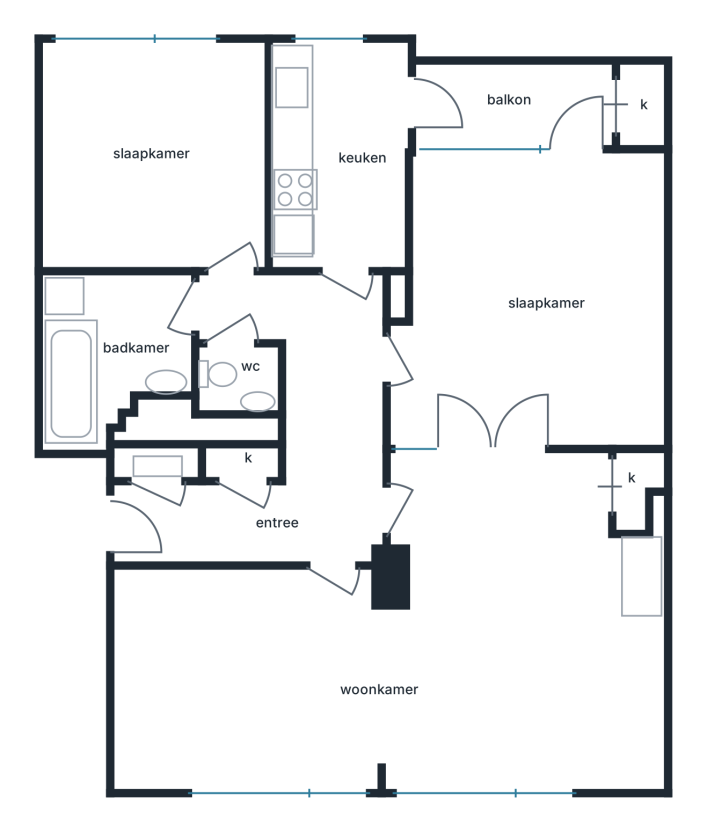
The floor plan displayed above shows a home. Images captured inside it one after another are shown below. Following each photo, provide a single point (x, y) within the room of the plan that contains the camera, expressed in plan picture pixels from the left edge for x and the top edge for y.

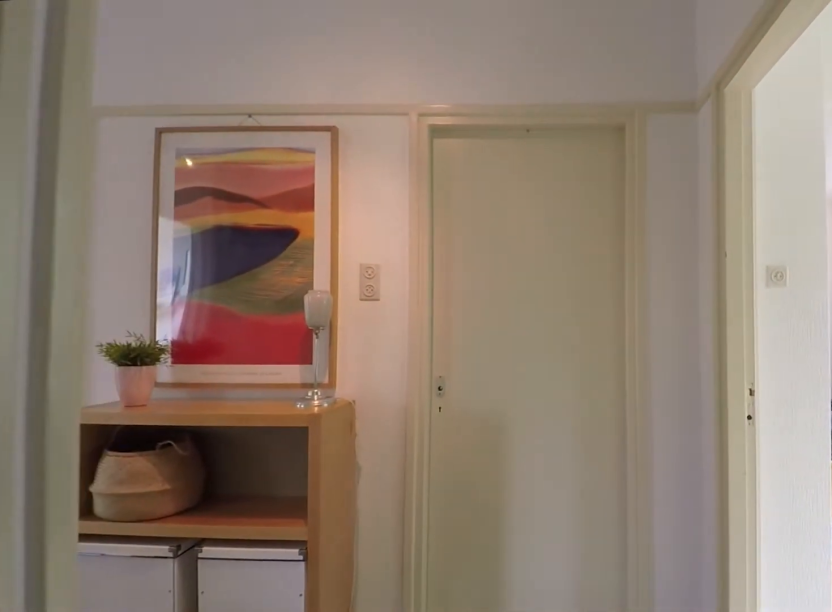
(294, 431)
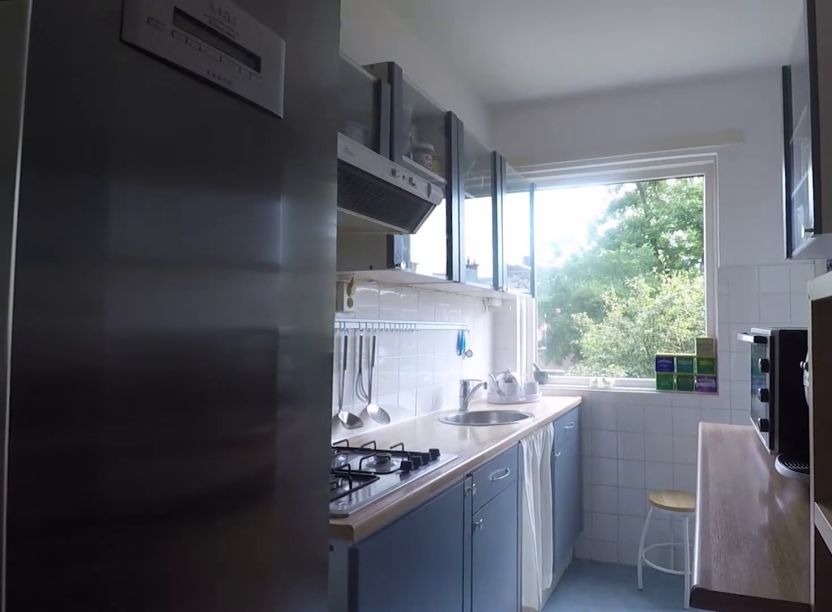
(296, 143)
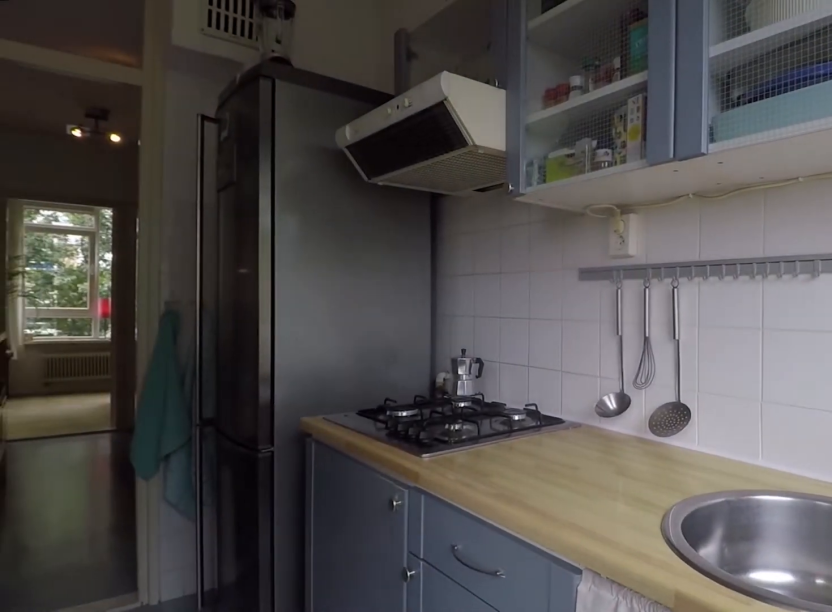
(296, 143)
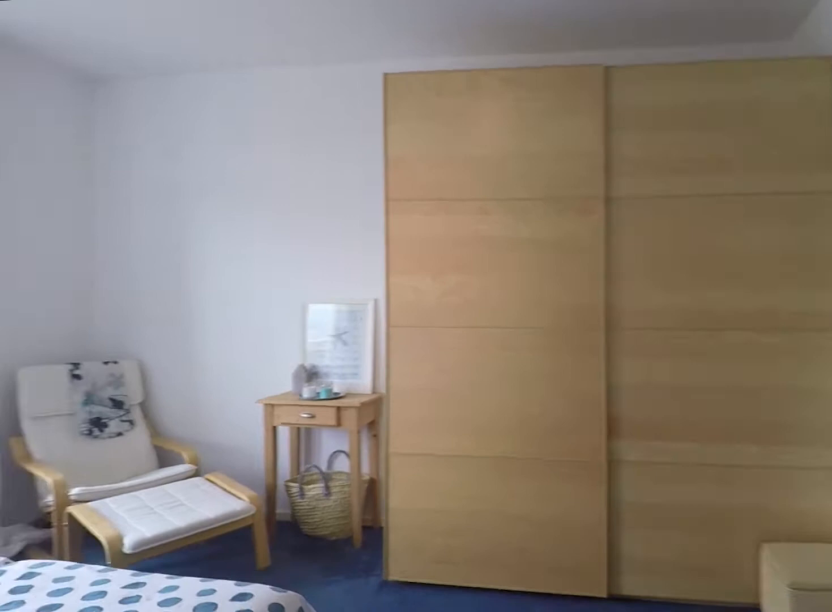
(532, 303)
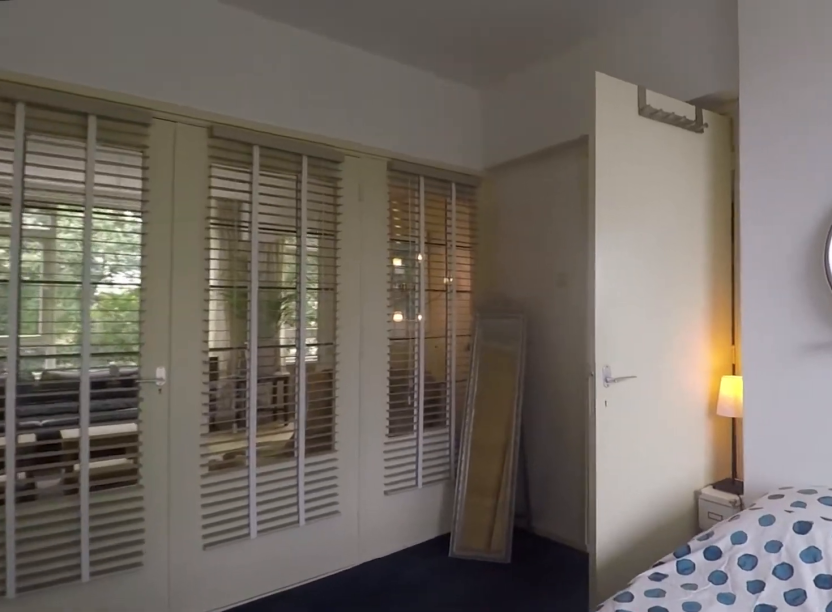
(532, 303)
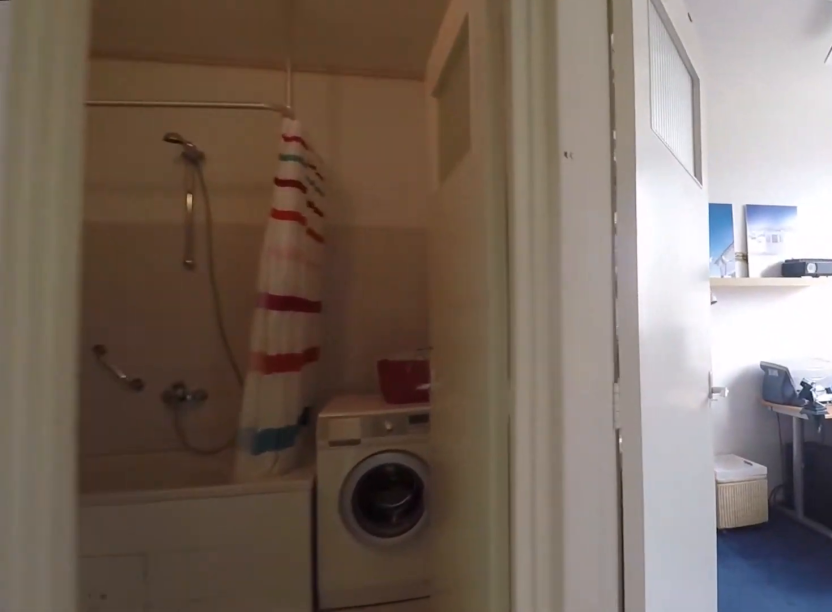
(305, 481)
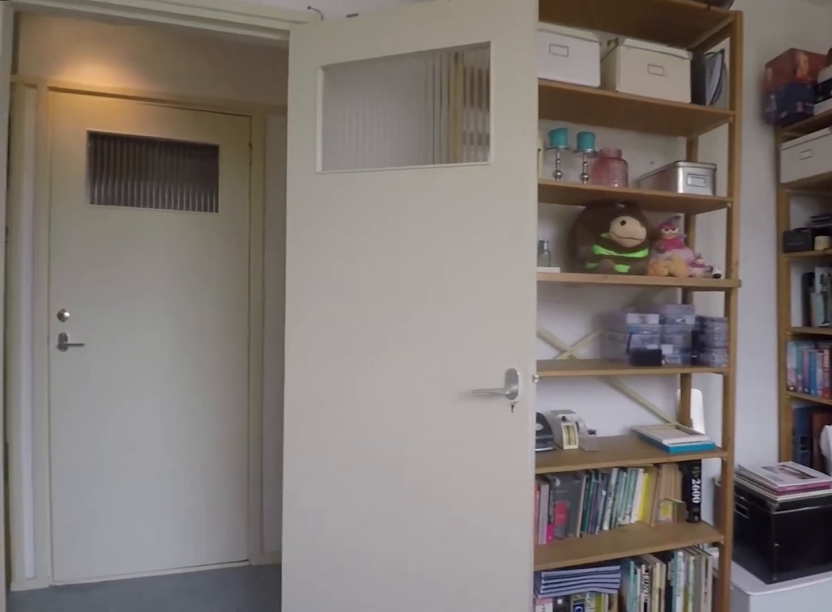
(157, 156)
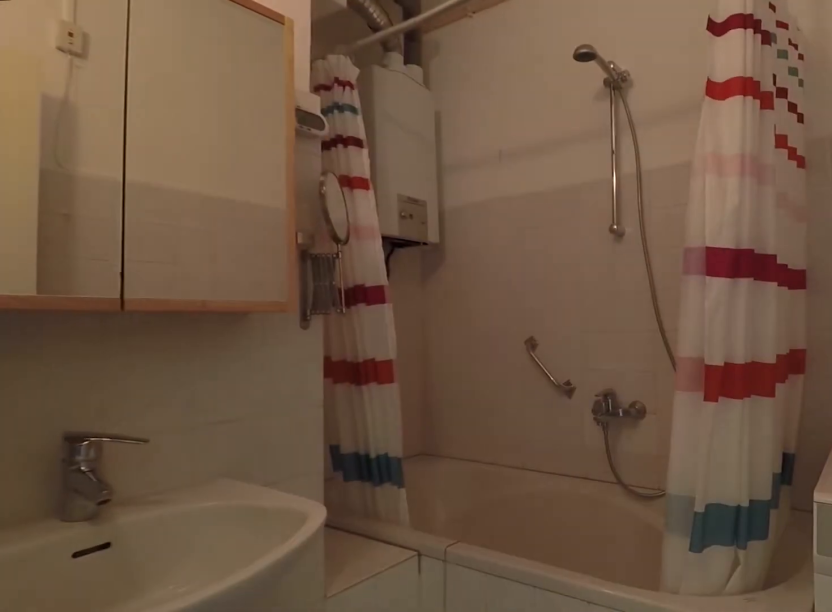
(74, 366)
